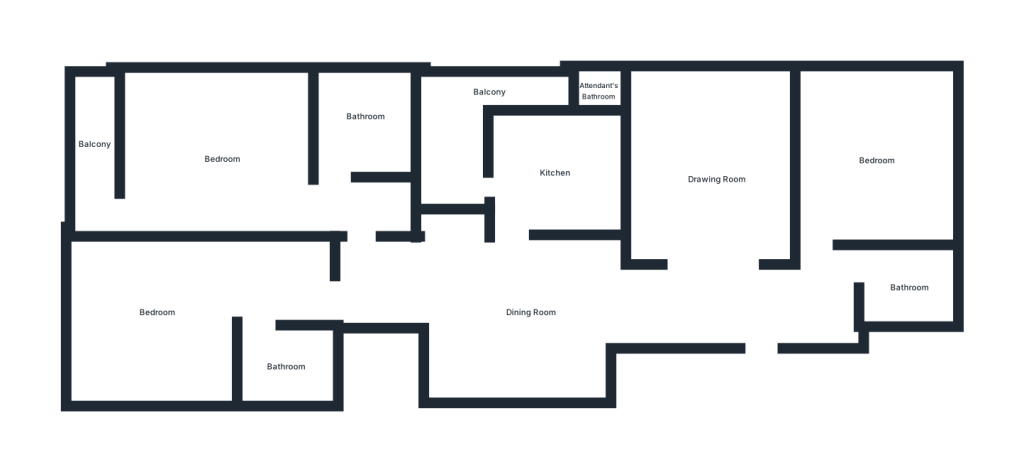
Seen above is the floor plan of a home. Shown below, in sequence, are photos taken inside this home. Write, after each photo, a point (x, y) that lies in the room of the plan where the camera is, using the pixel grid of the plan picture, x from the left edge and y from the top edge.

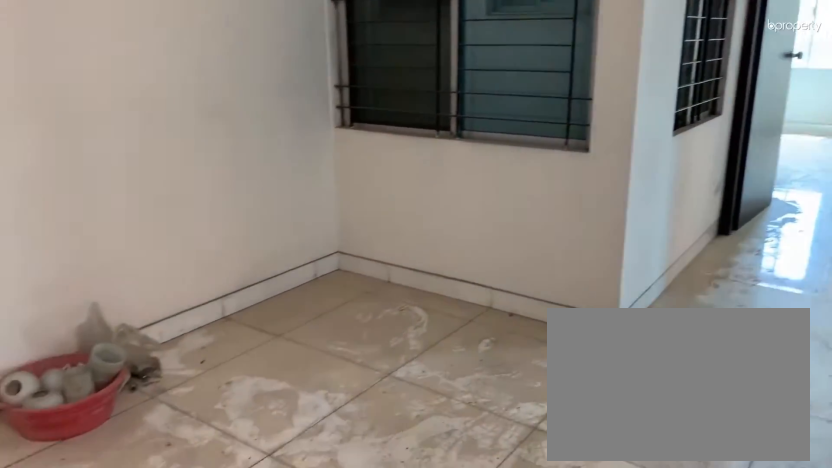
(524, 328)
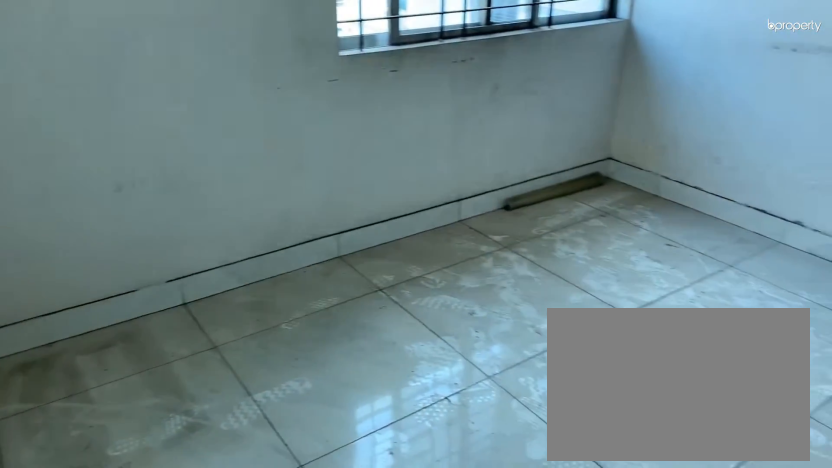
(878, 155)
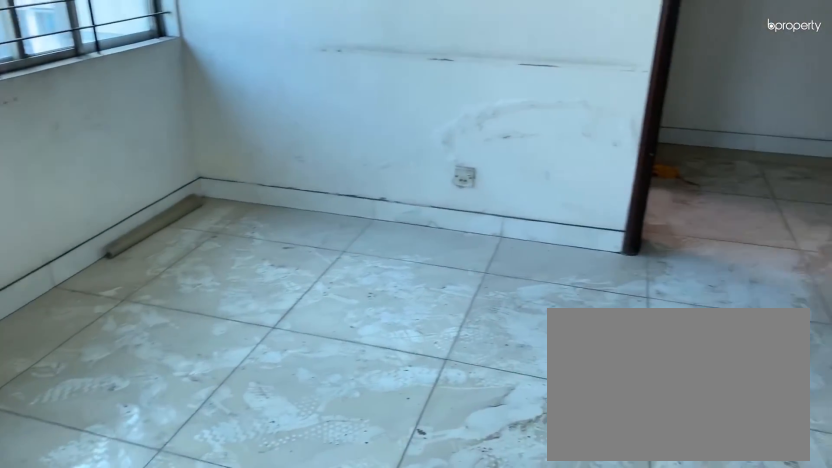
(878, 155)
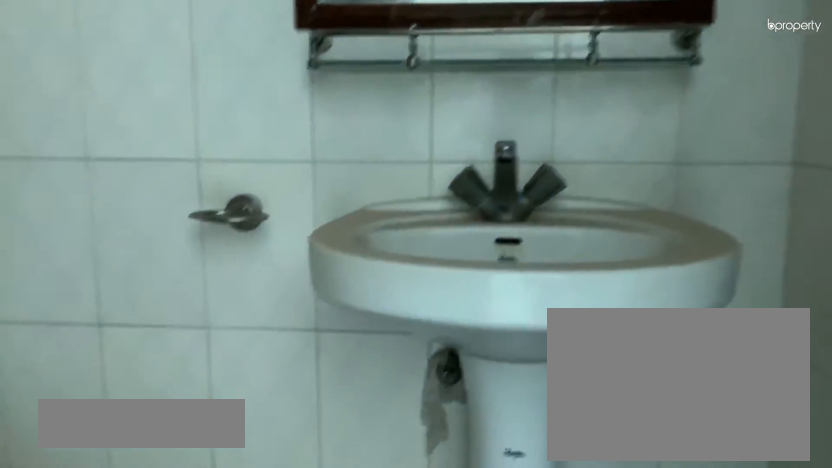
(287, 364)
